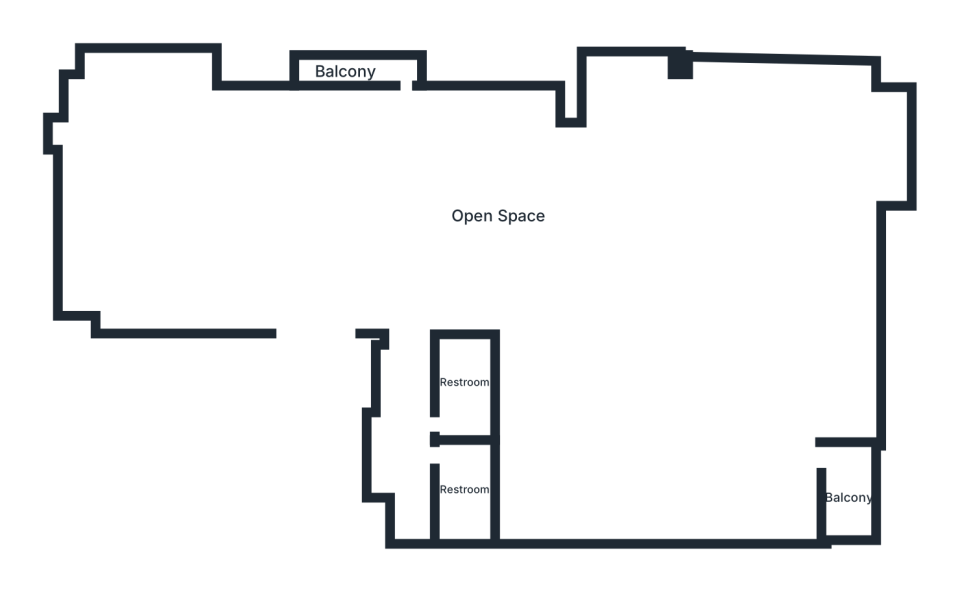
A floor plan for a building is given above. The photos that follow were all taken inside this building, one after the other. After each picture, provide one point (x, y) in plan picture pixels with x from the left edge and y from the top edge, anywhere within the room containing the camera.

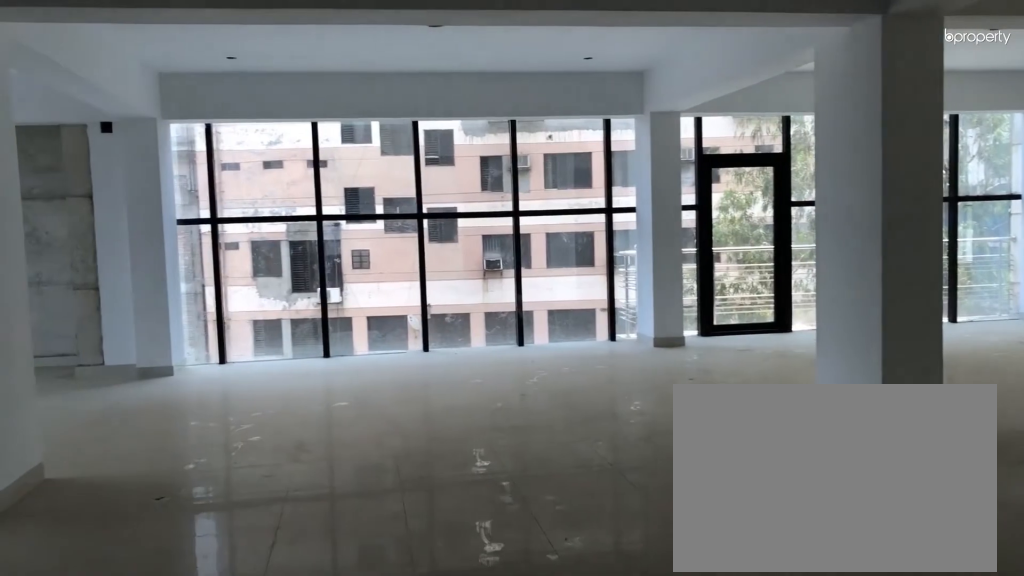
(338, 265)
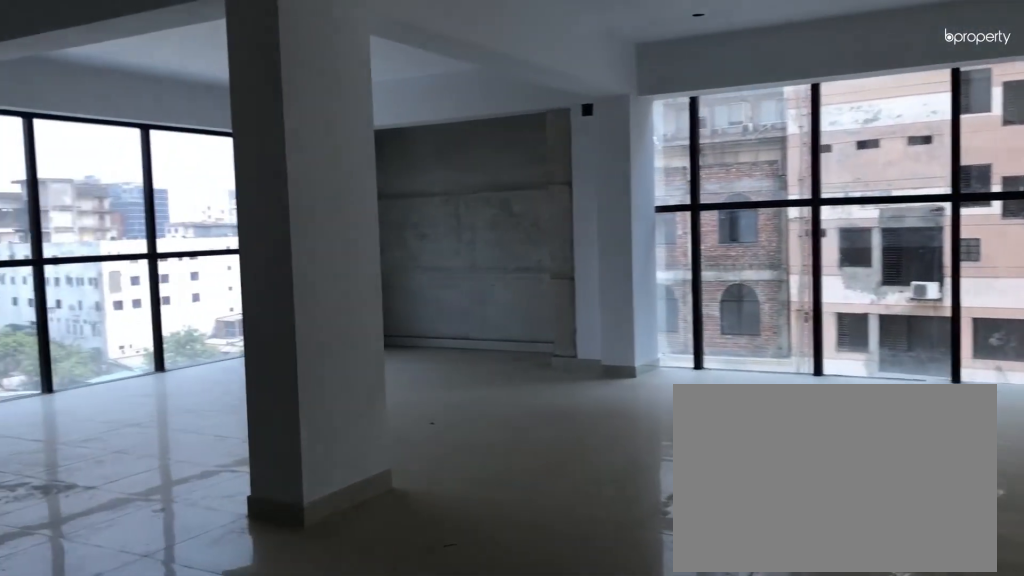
(486, 190)
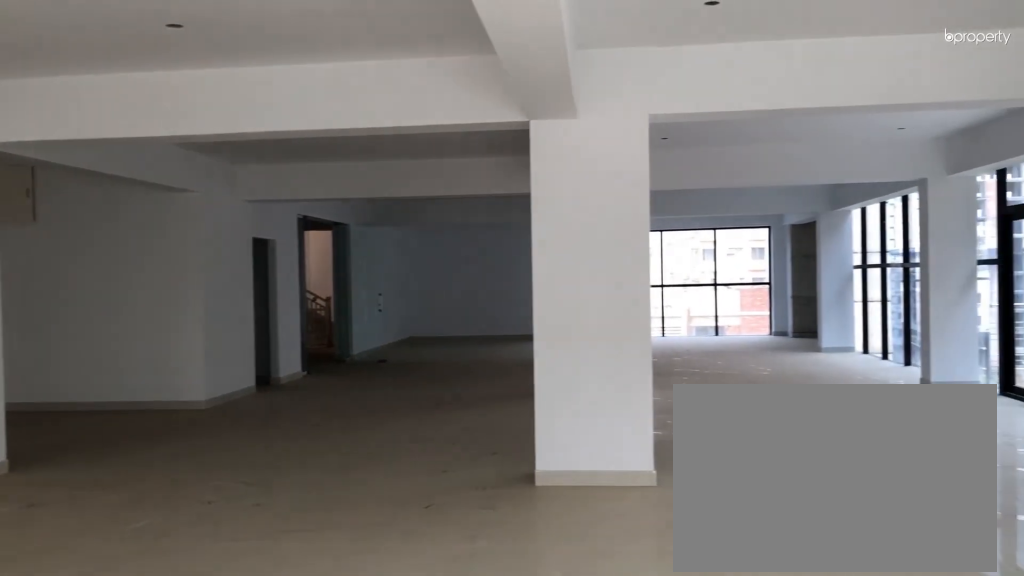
(486, 190)
